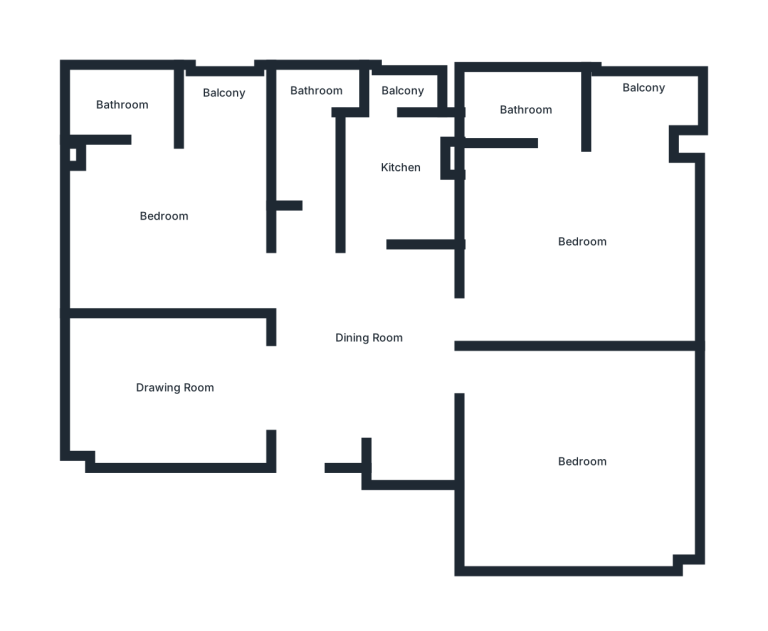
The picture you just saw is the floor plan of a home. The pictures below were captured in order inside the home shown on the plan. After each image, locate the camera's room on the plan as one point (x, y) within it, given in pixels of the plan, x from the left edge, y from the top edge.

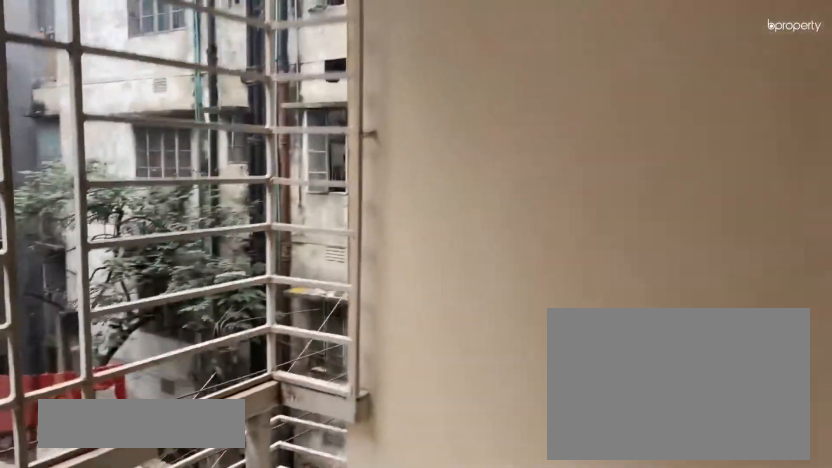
(225, 101)
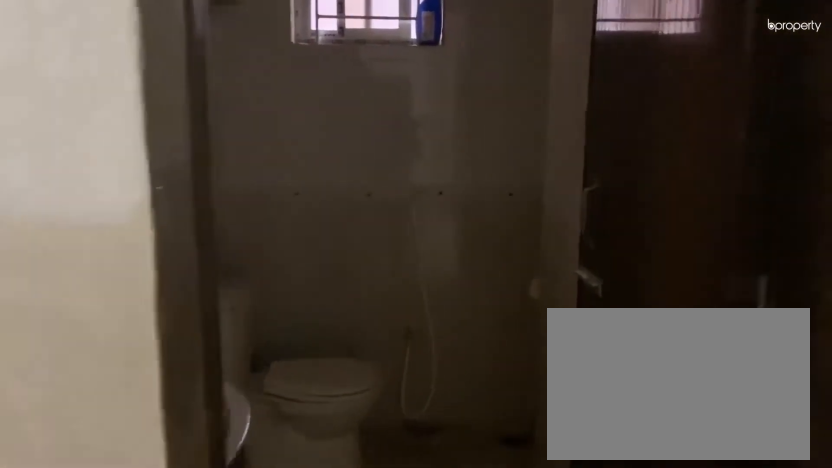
(311, 203)
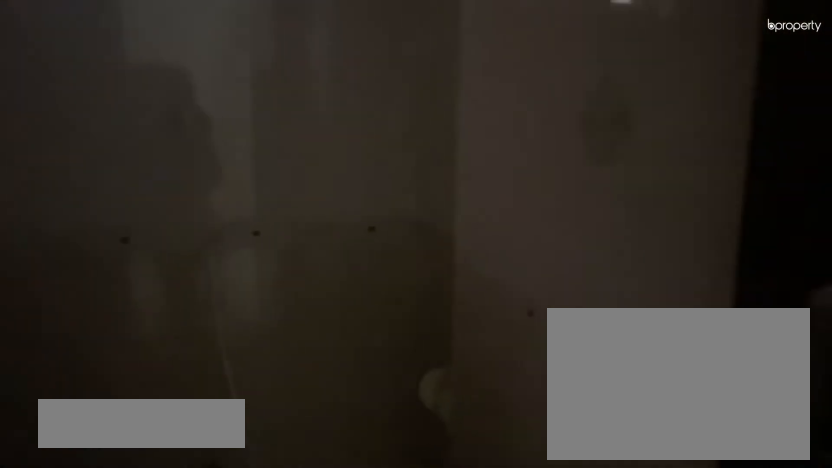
(315, 134)
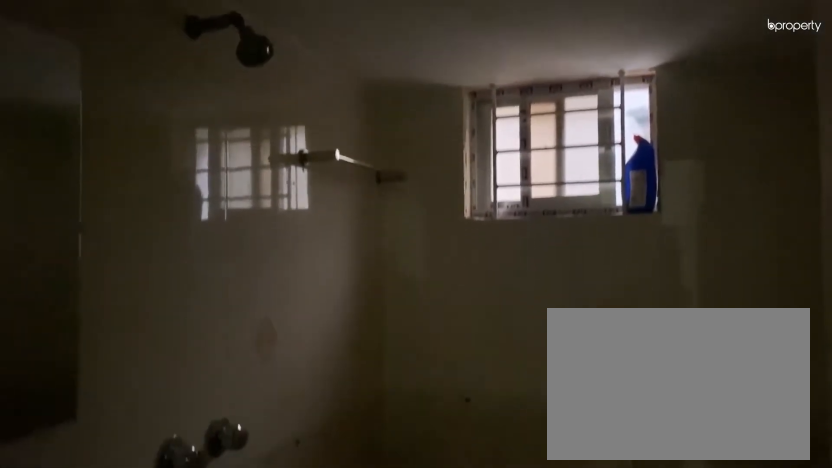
(315, 134)
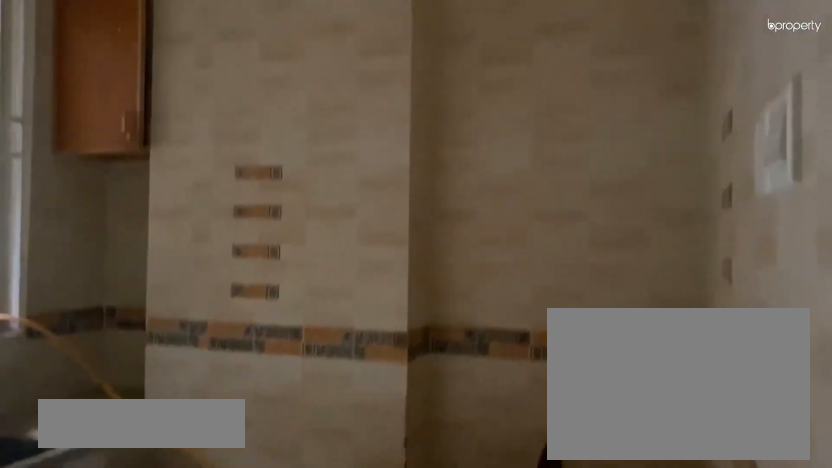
(392, 172)
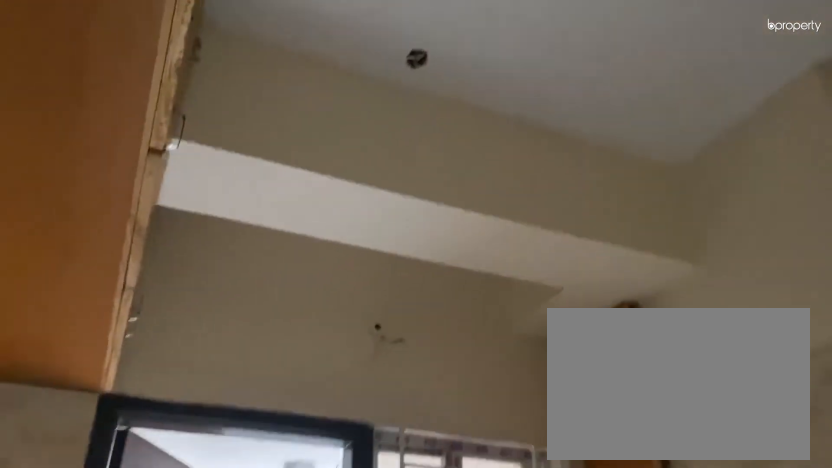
(392, 172)
